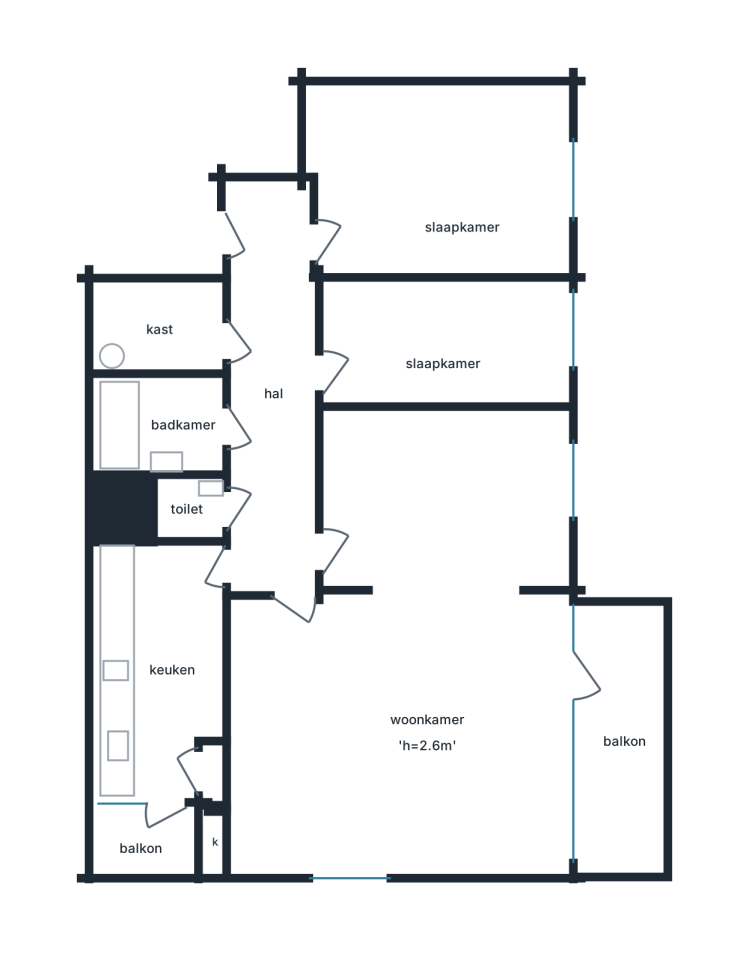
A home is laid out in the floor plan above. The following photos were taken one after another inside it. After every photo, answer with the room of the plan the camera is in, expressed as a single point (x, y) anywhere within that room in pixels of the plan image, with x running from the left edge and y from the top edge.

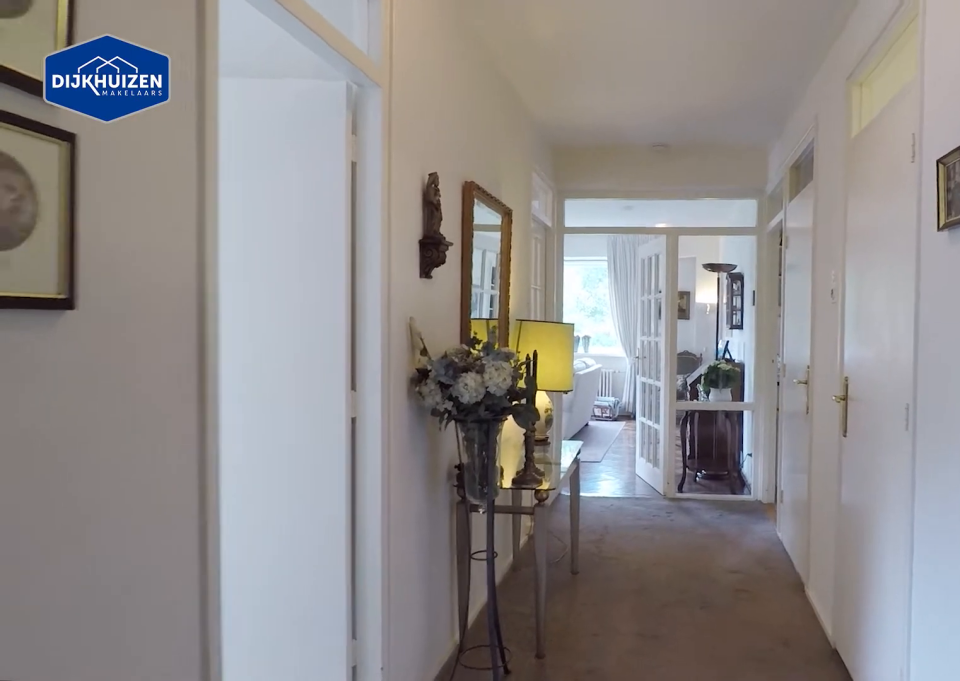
(273, 394)
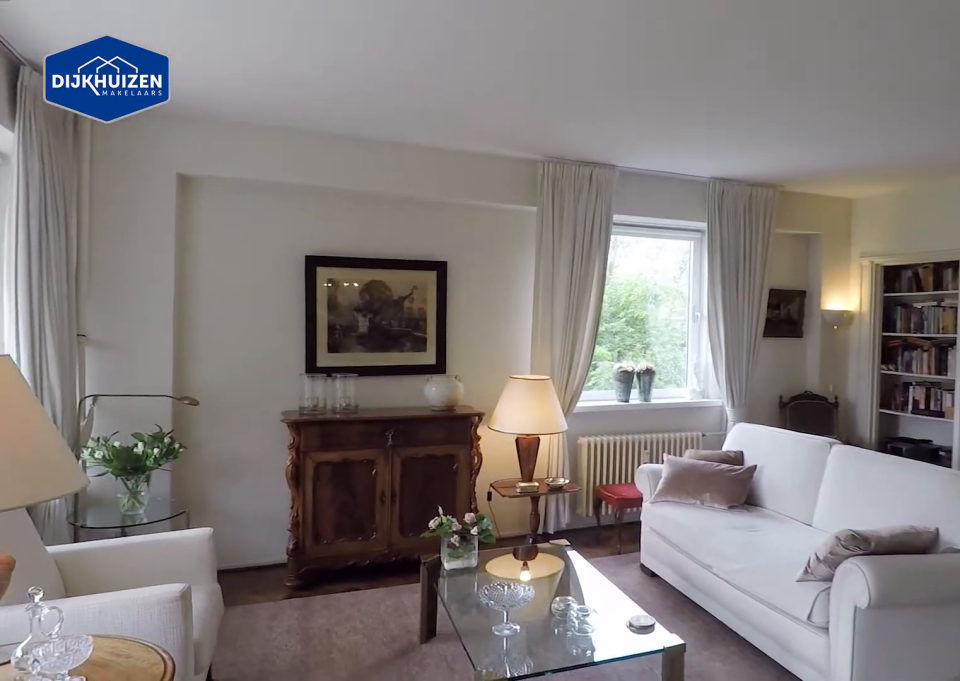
(411, 658)
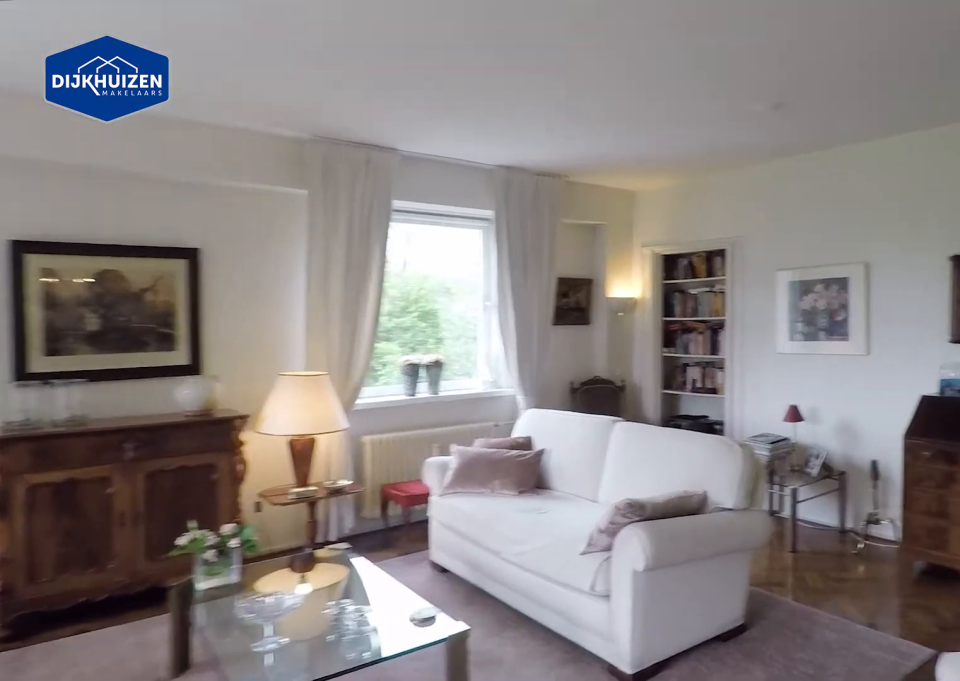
(411, 658)
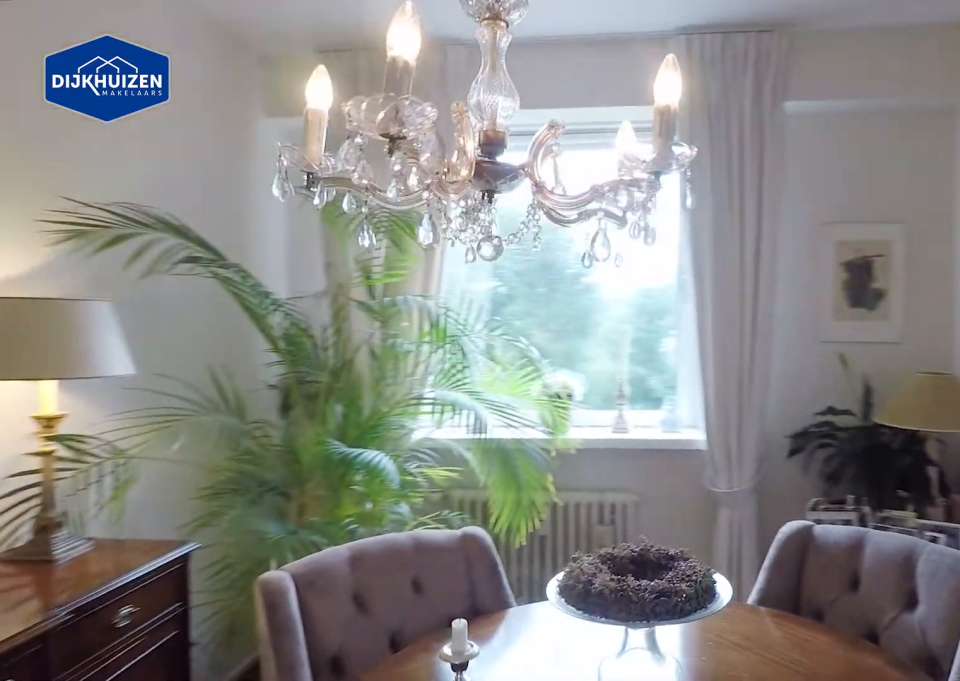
(411, 658)
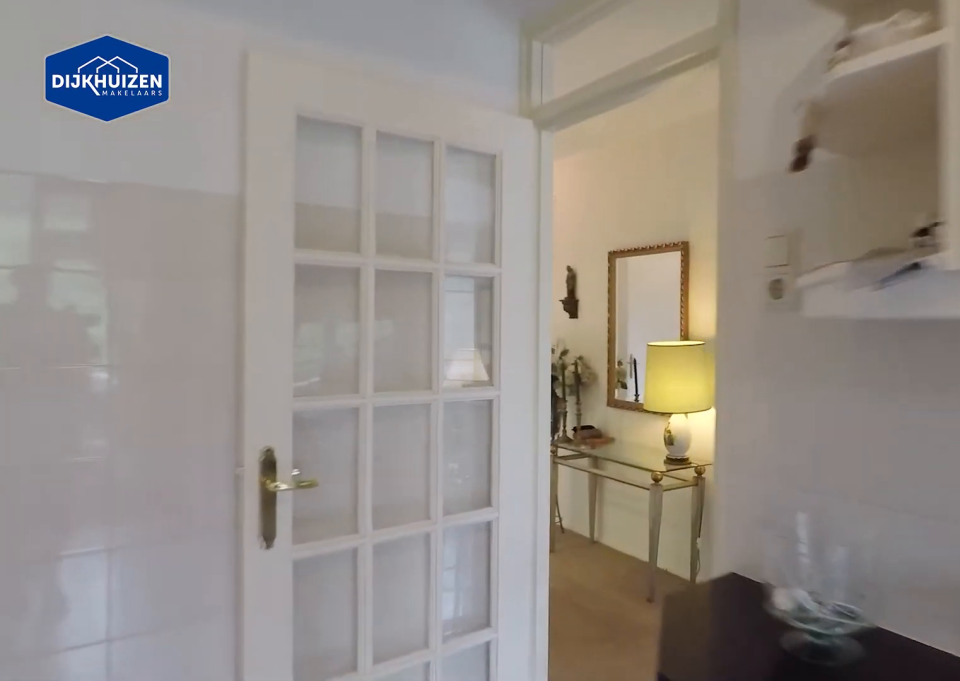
(151, 667)
